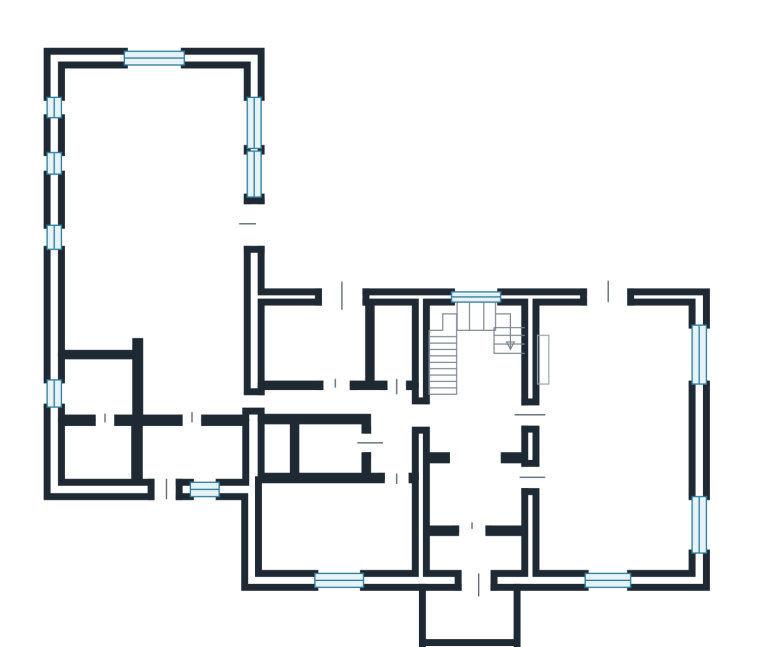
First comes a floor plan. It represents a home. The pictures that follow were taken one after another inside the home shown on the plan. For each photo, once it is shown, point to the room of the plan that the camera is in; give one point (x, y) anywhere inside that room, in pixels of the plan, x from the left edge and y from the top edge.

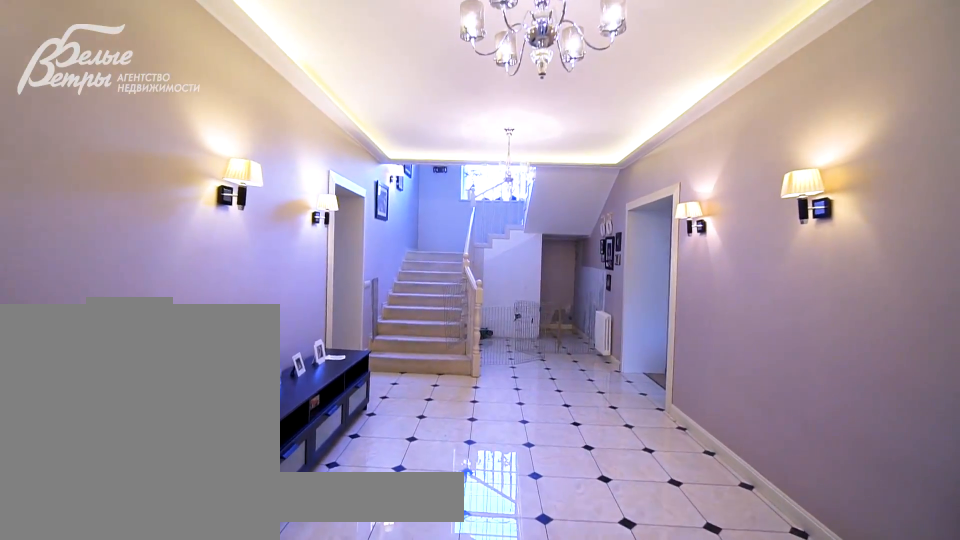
(473, 377)
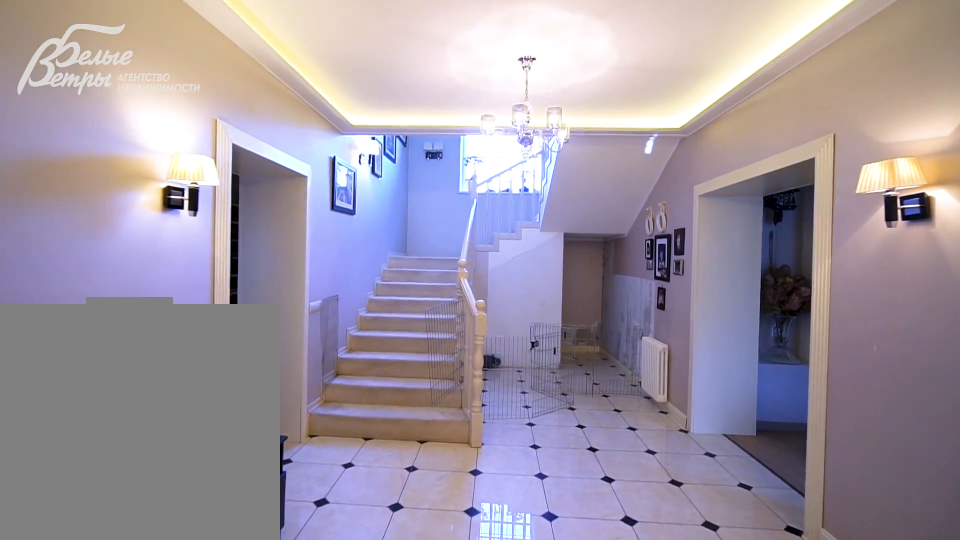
(473, 377)
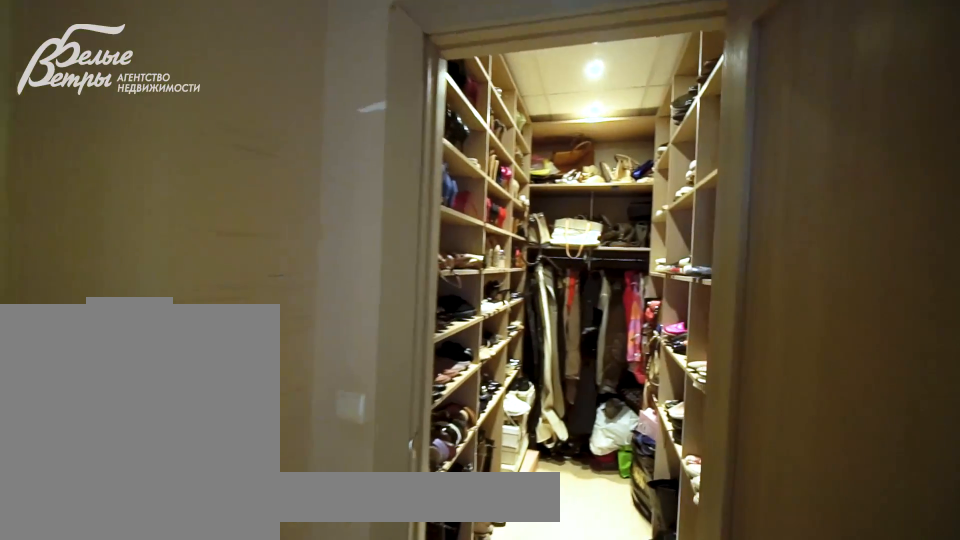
(389, 344)
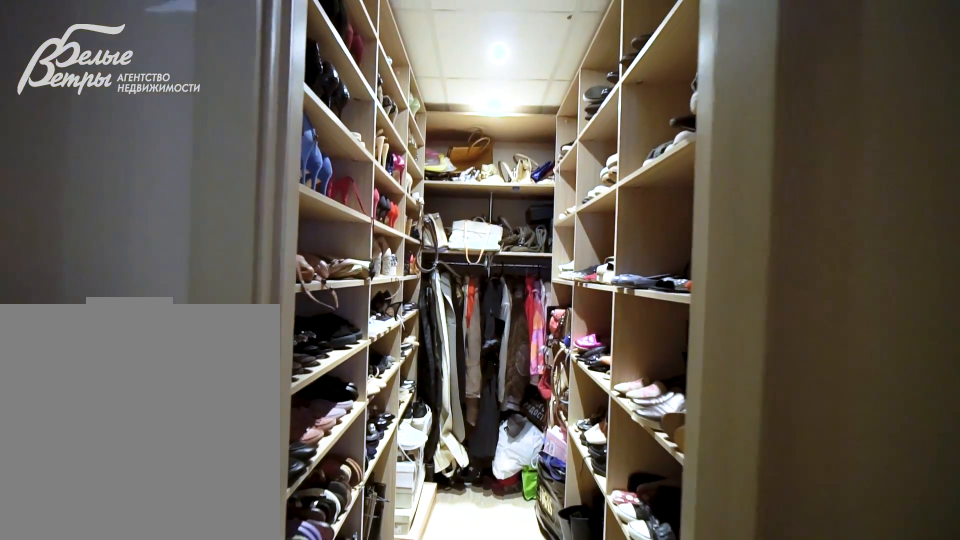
(389, 344)
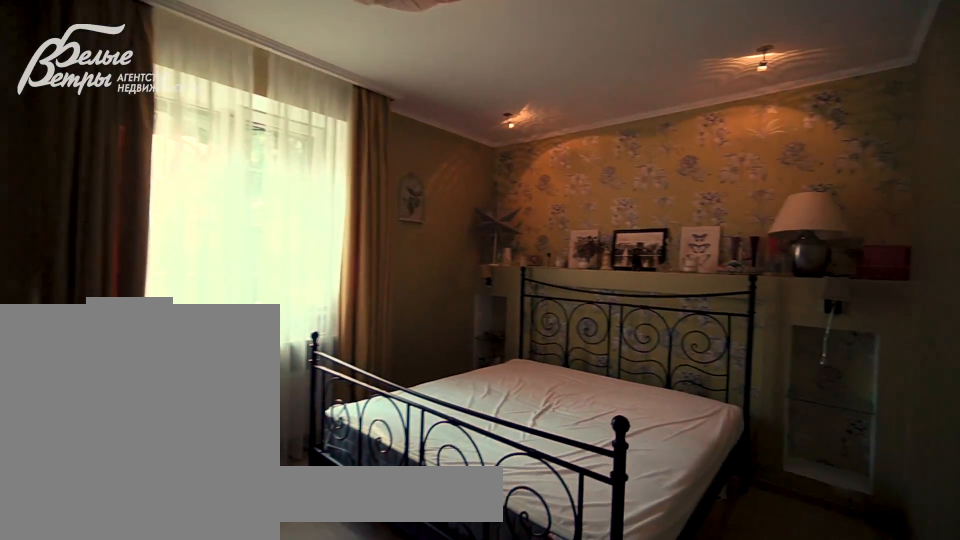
(334, 525)
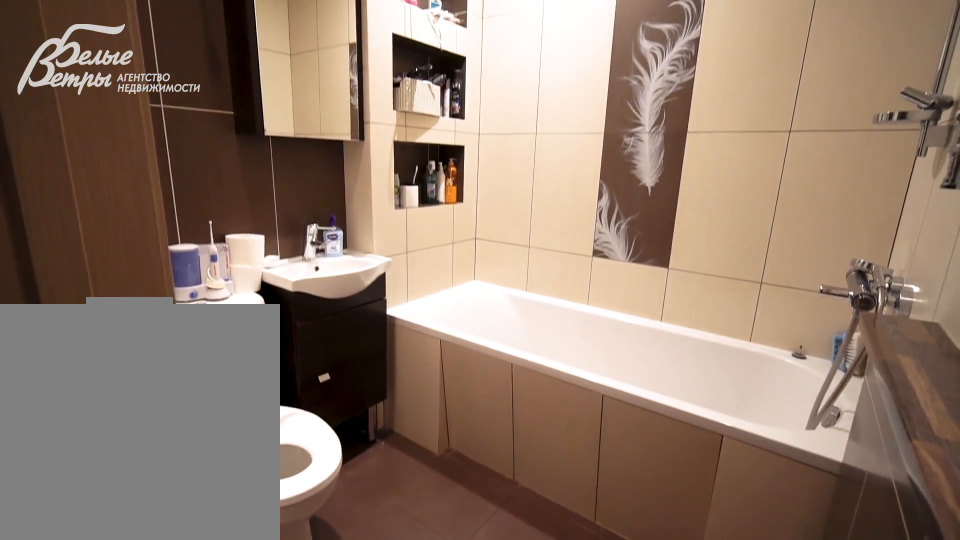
(326, 446)
